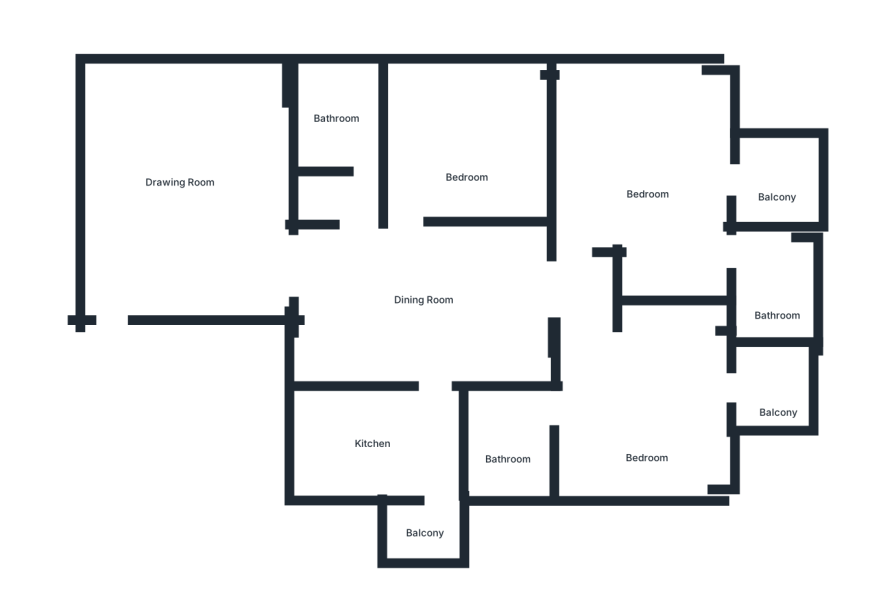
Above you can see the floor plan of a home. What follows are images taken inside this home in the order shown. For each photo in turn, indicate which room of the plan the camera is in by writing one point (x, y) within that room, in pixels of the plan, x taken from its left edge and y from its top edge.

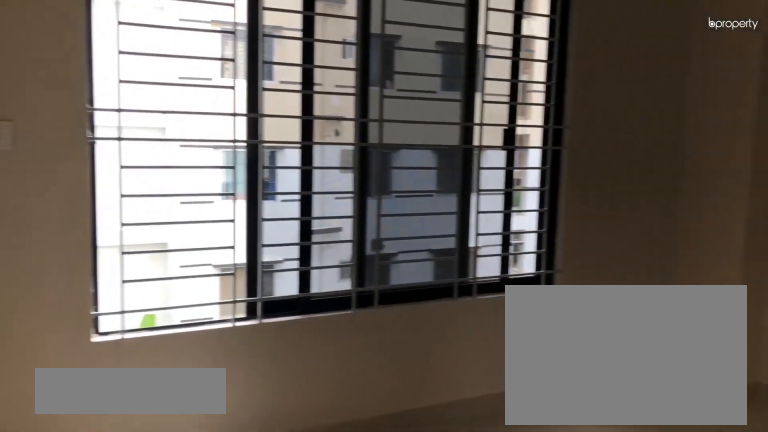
(179, 189)
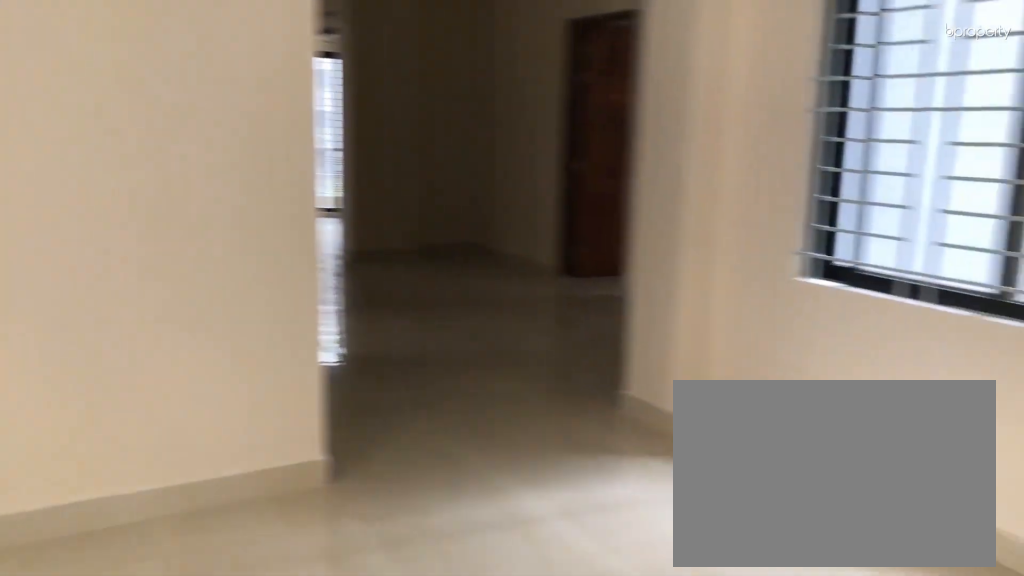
(179, 189)
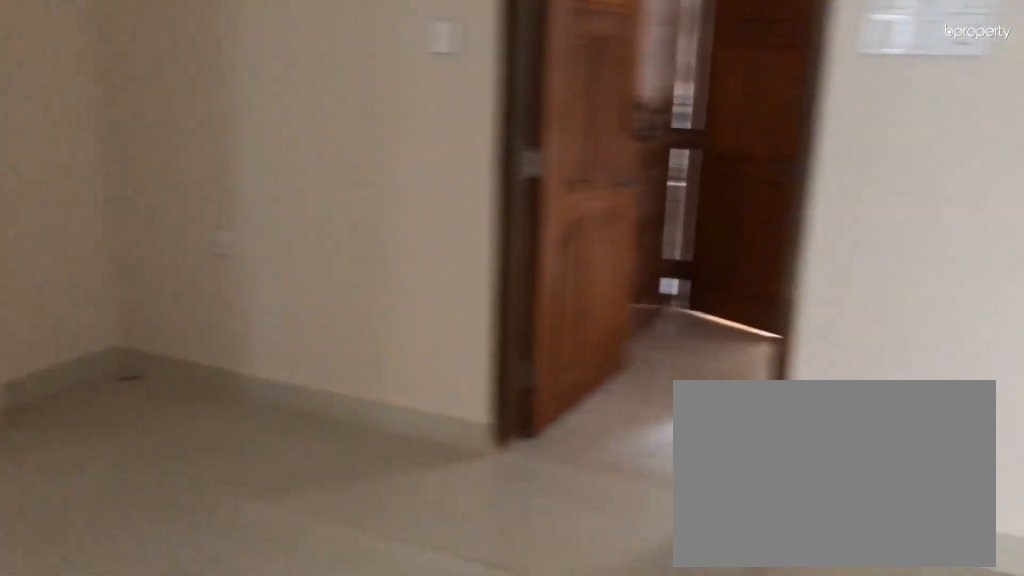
(427, 313)
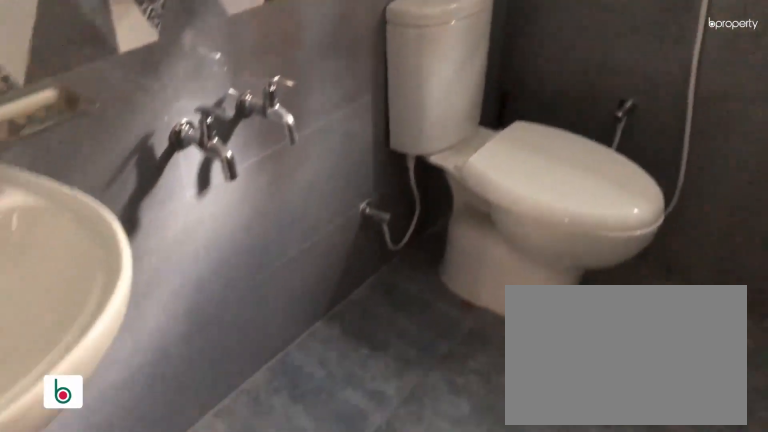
(346, 121)
